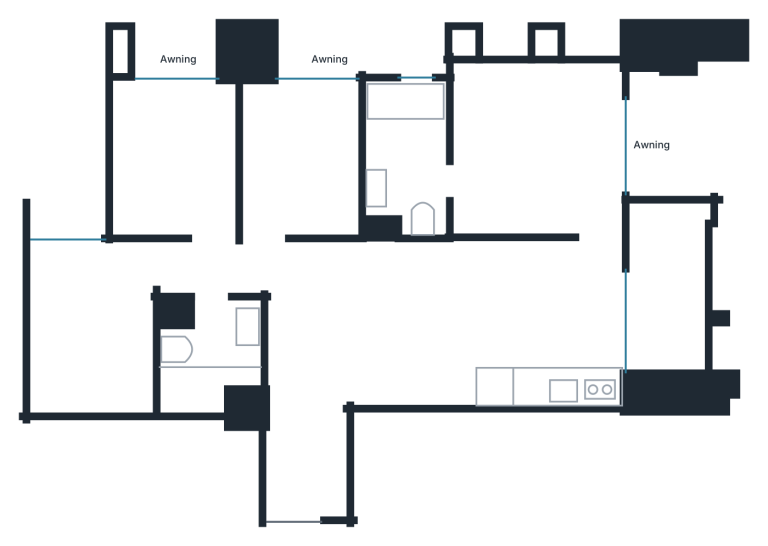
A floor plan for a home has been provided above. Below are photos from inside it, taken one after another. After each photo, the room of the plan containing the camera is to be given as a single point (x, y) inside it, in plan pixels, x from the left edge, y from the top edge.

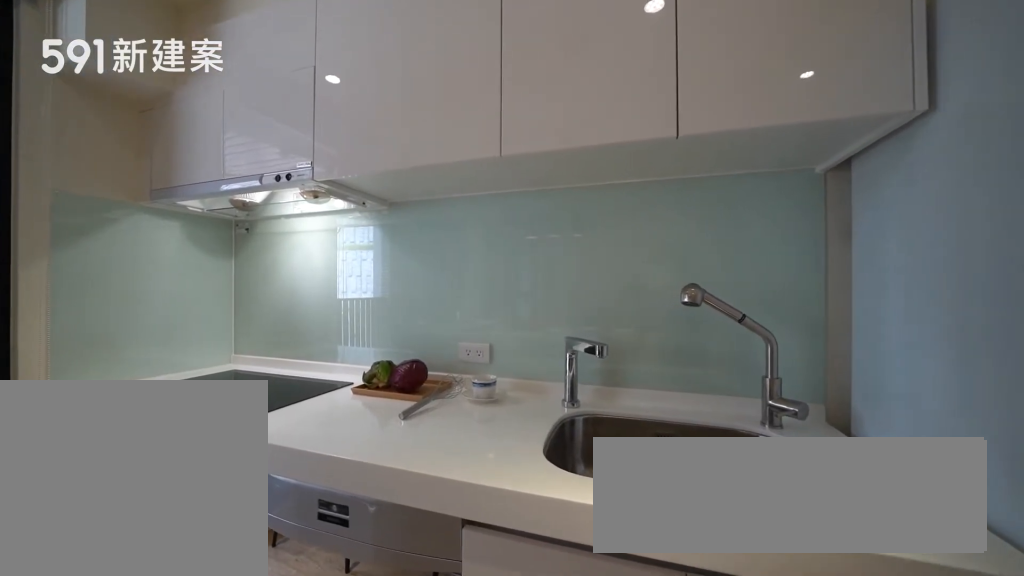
(555, 367)
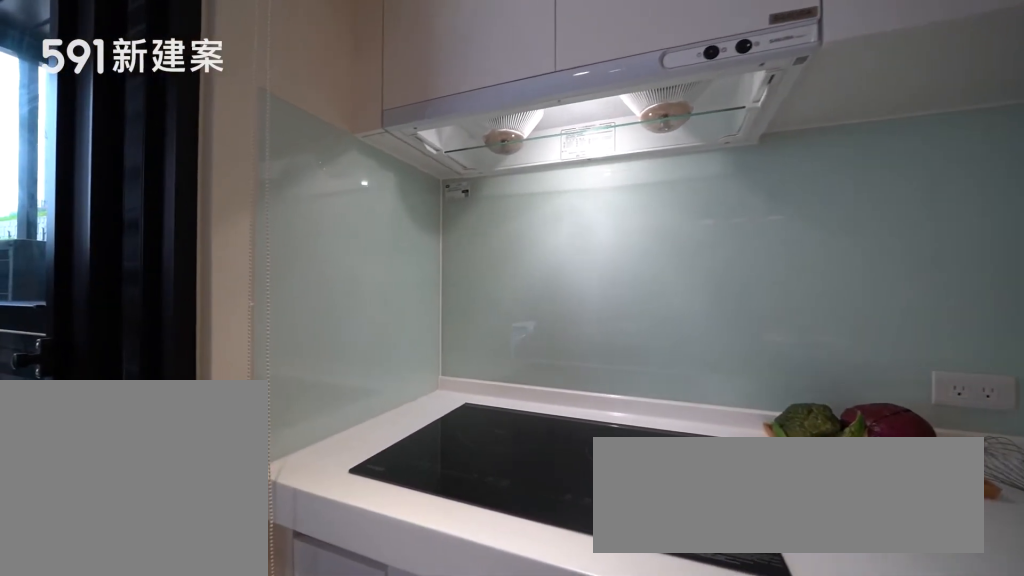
(555, 367)
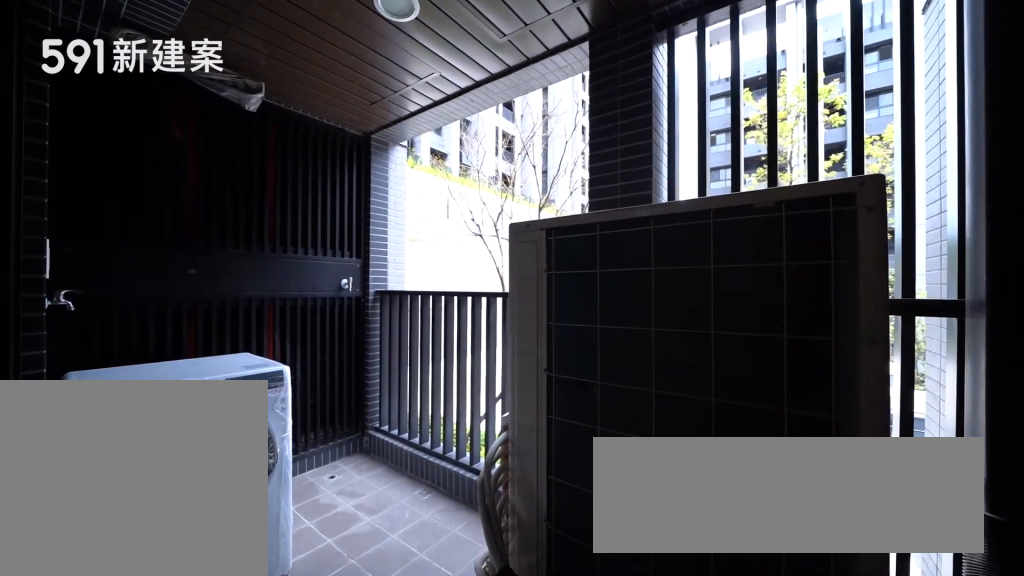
(669, 280)
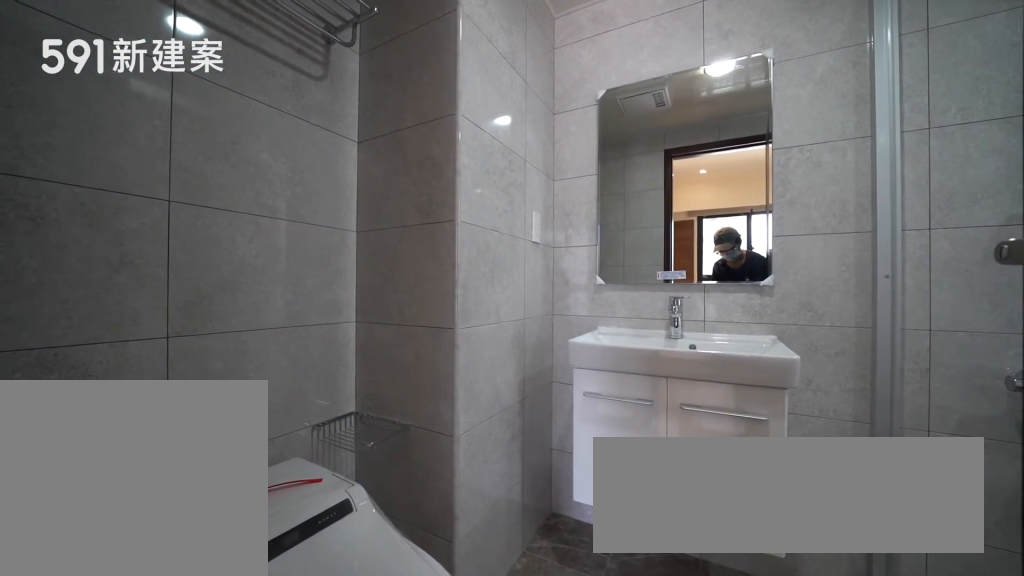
(405, 158)
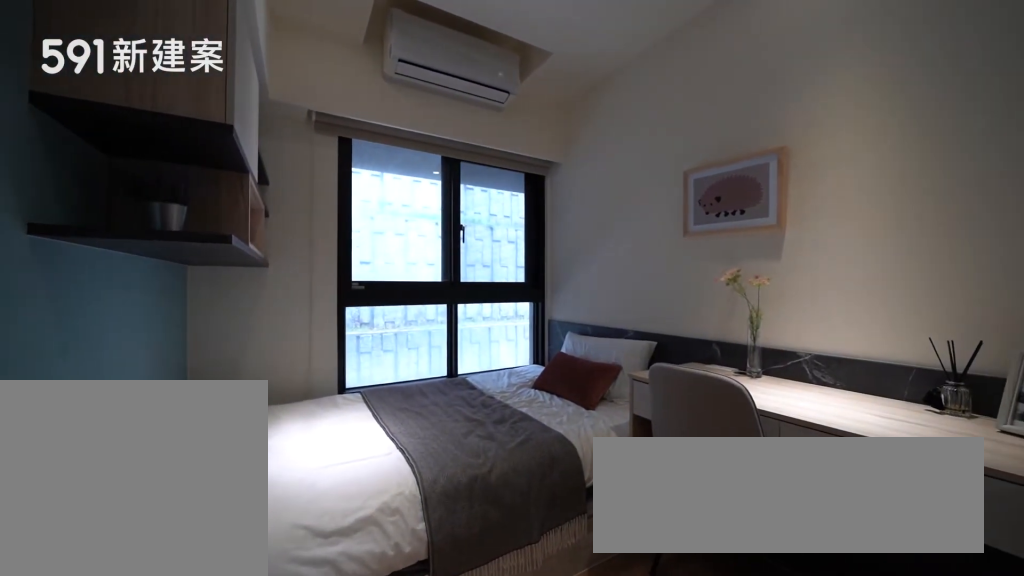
(303, 159)
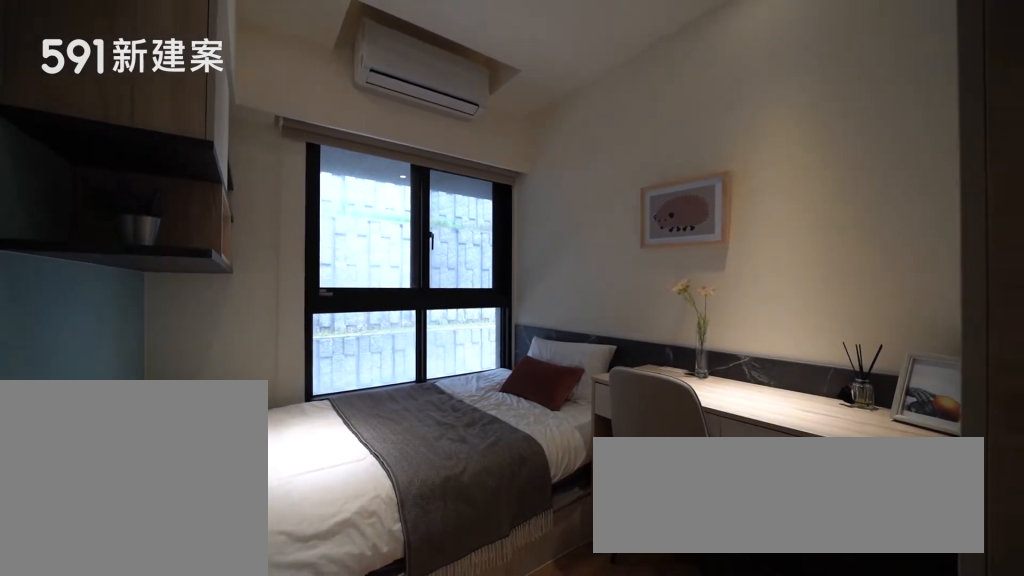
(303, 159)
